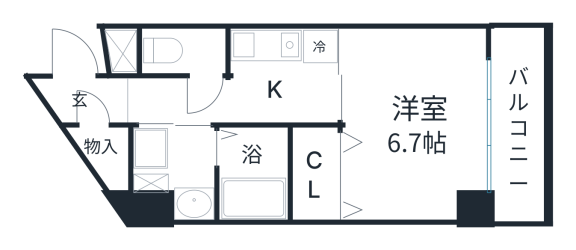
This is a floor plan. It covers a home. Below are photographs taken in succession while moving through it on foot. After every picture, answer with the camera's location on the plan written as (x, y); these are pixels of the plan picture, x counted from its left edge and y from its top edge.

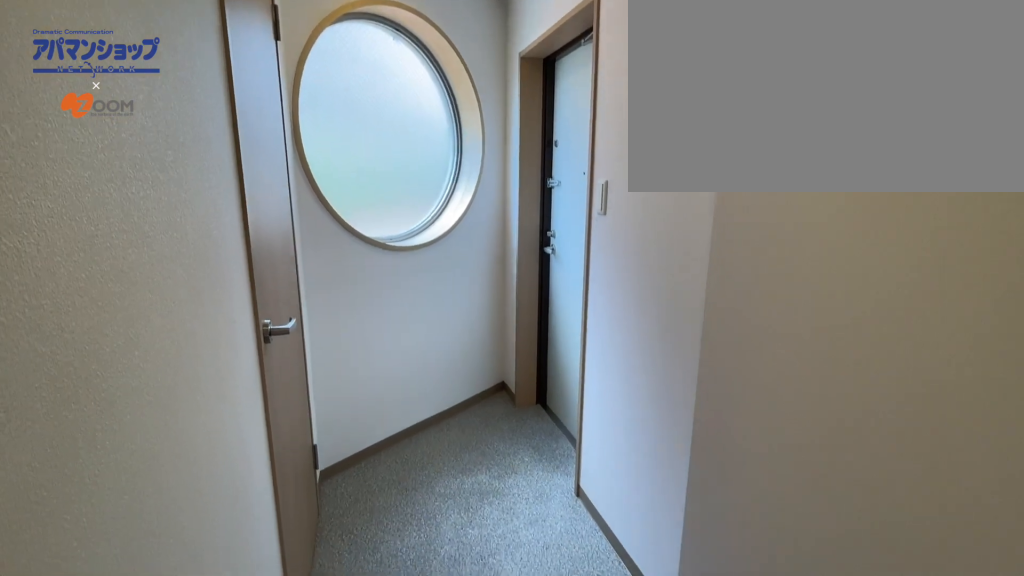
(133, 98)
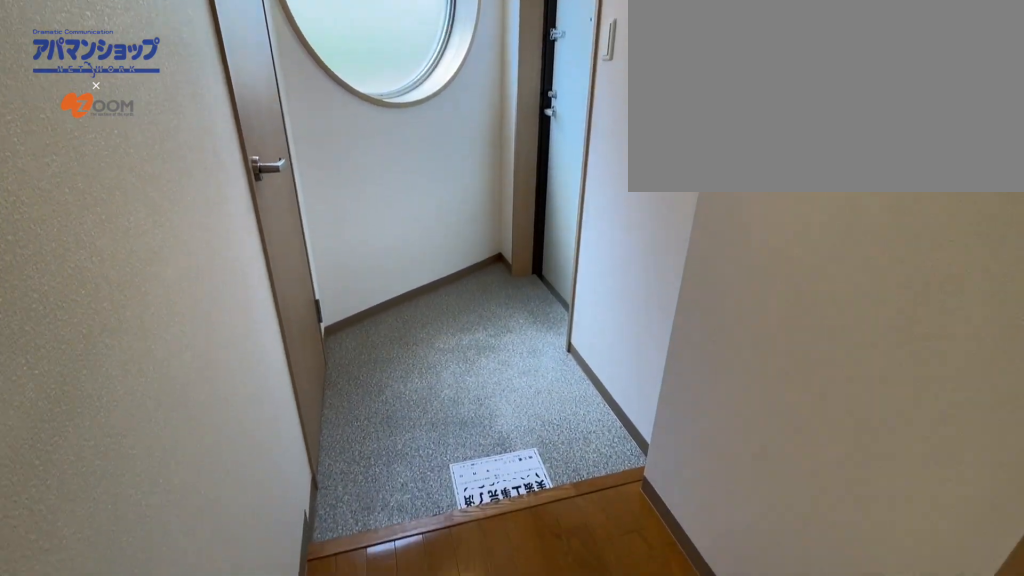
(133, 98)
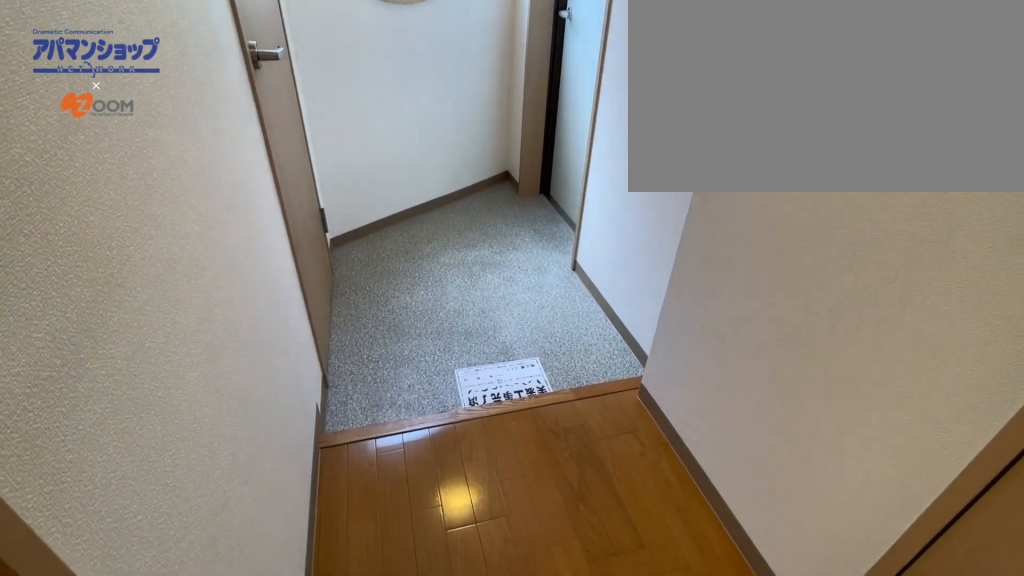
(133, 98)
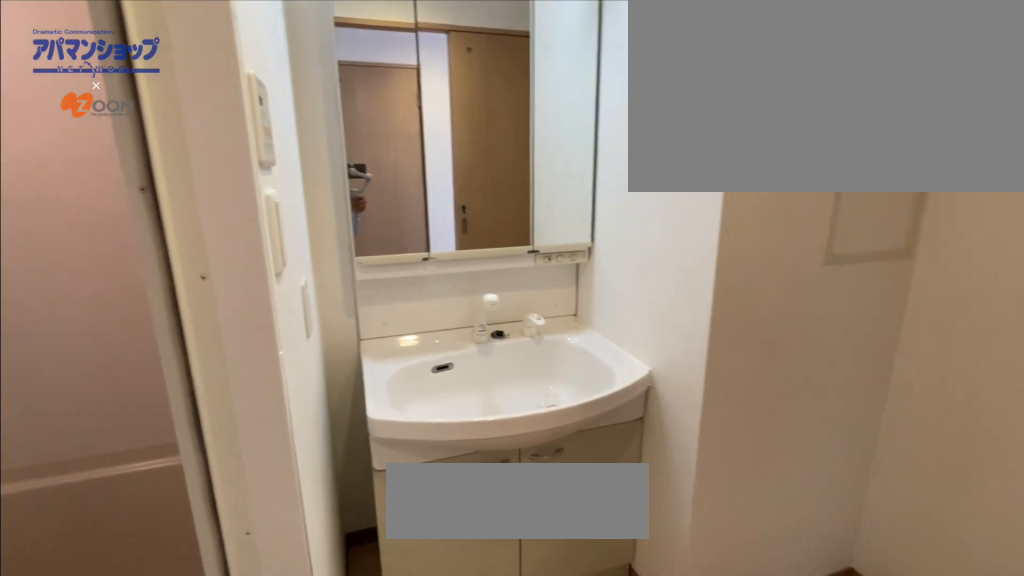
(192, 100)
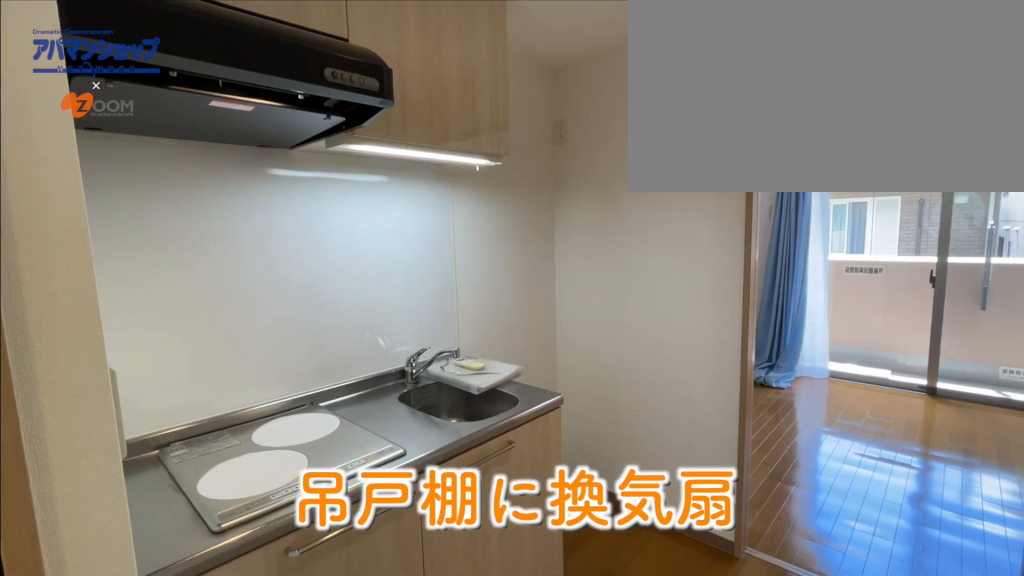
(231, 98)
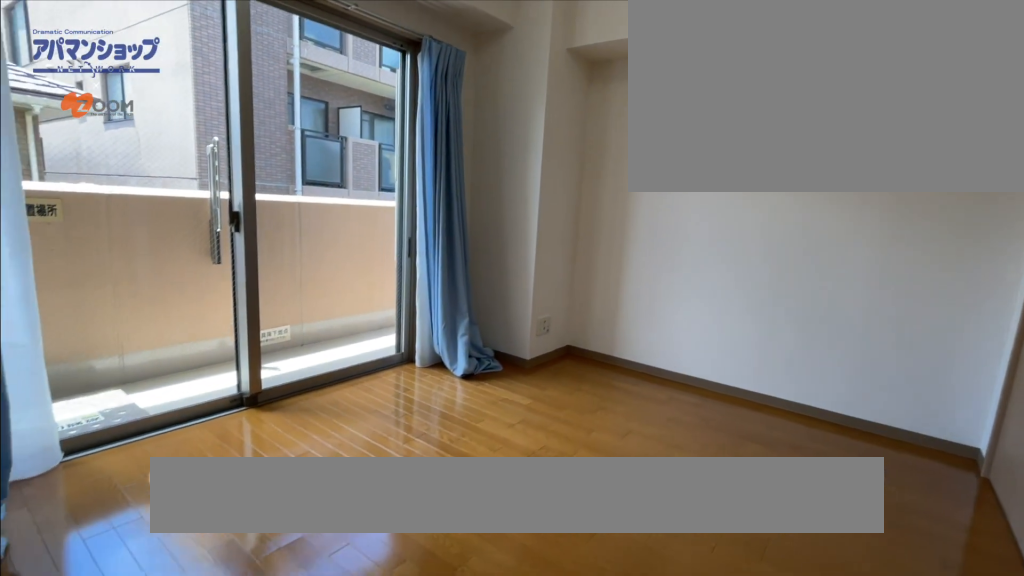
(359, 104)
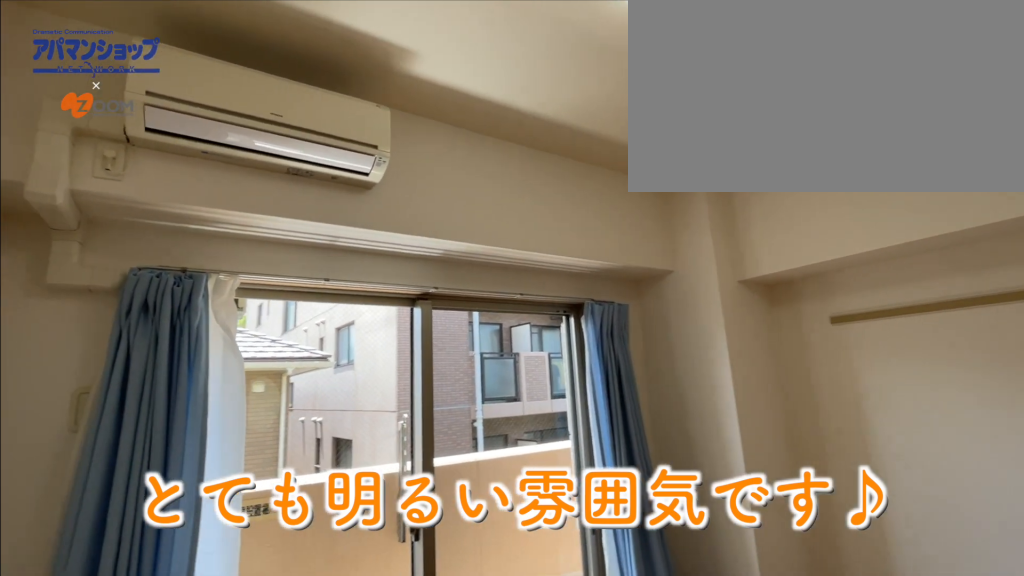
(358, 43)
